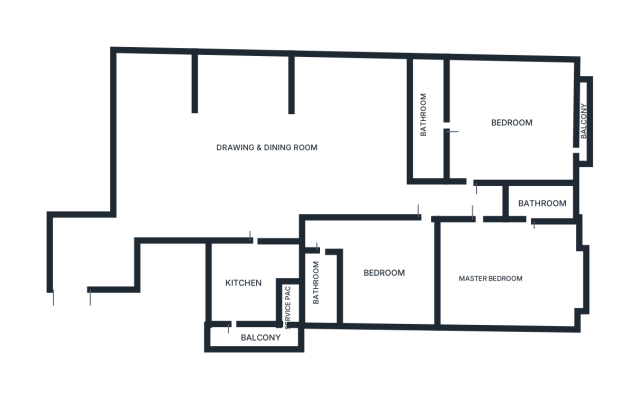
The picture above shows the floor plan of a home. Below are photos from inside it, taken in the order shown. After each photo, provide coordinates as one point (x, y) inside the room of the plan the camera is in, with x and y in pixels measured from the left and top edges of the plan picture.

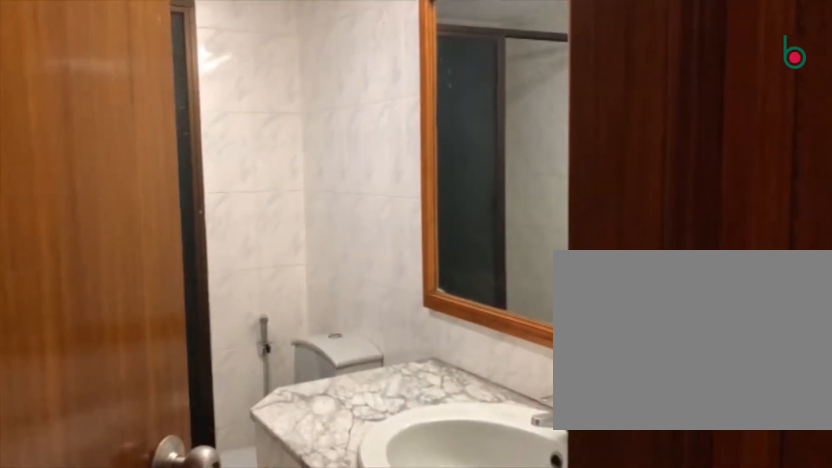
(324, 275)
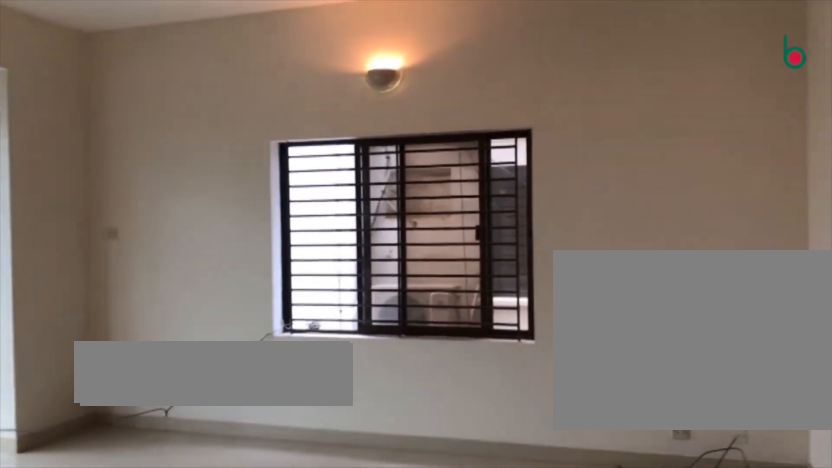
(504, 272)
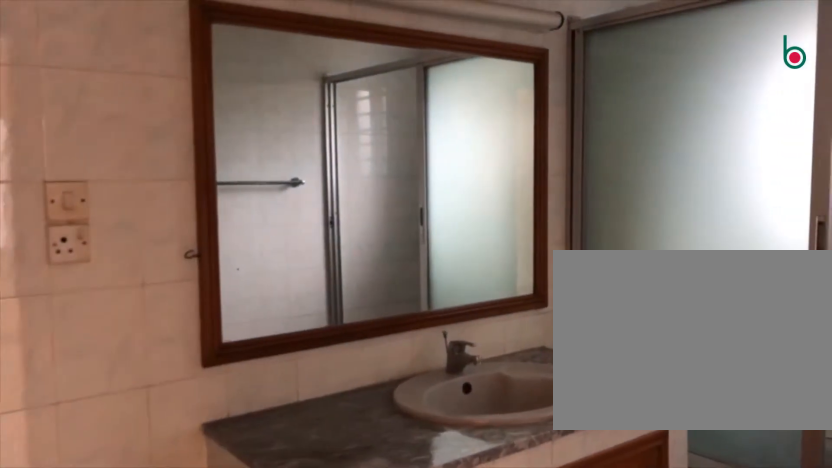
(529, 215)
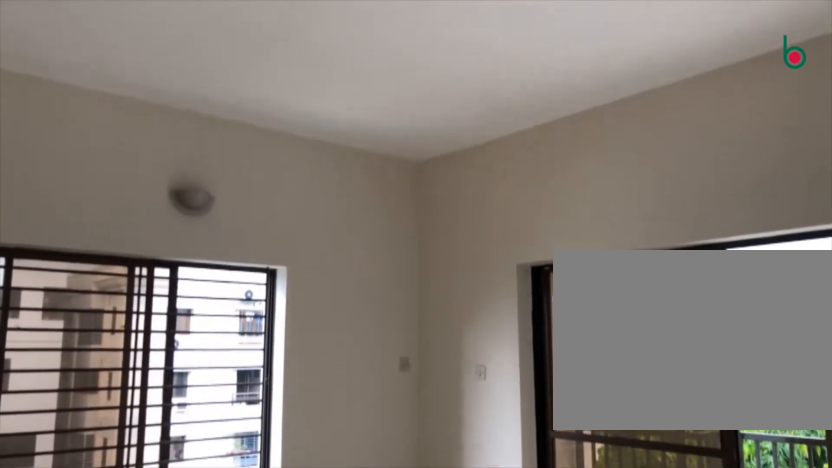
(513, 129)
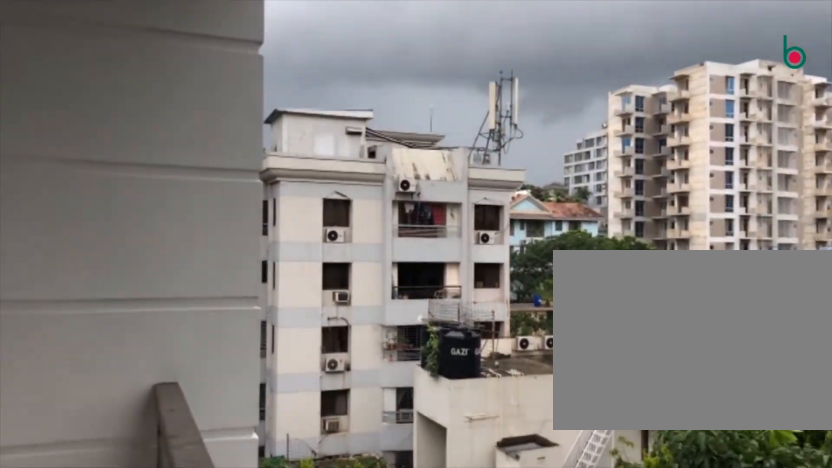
(581, 122)
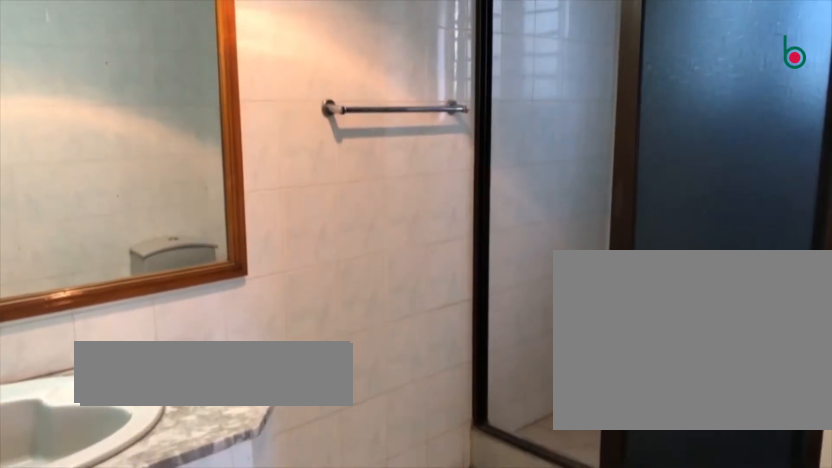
(428, 126)
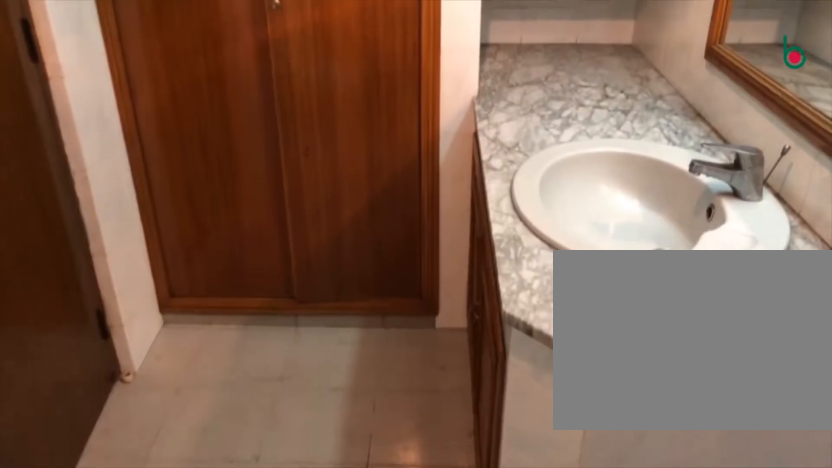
(428, 126)
